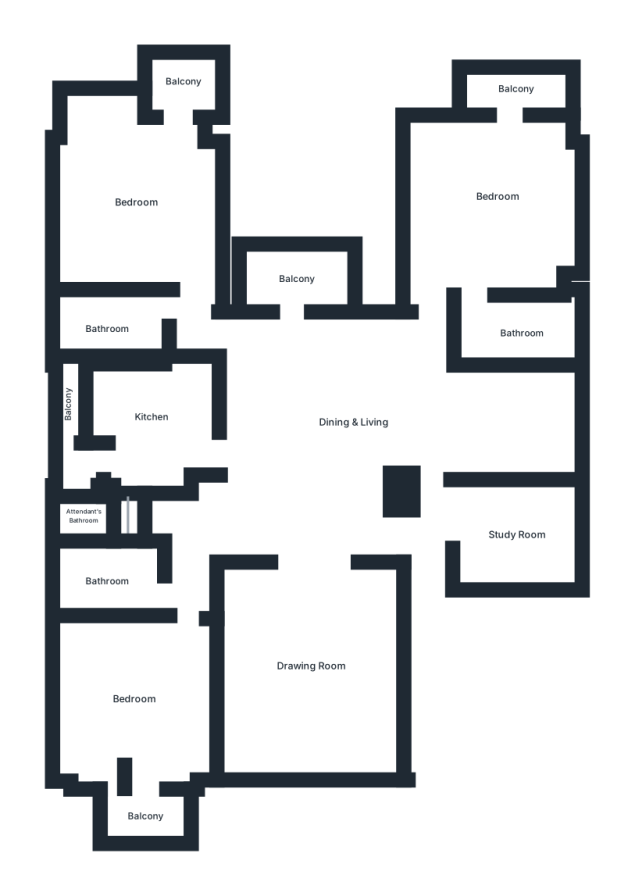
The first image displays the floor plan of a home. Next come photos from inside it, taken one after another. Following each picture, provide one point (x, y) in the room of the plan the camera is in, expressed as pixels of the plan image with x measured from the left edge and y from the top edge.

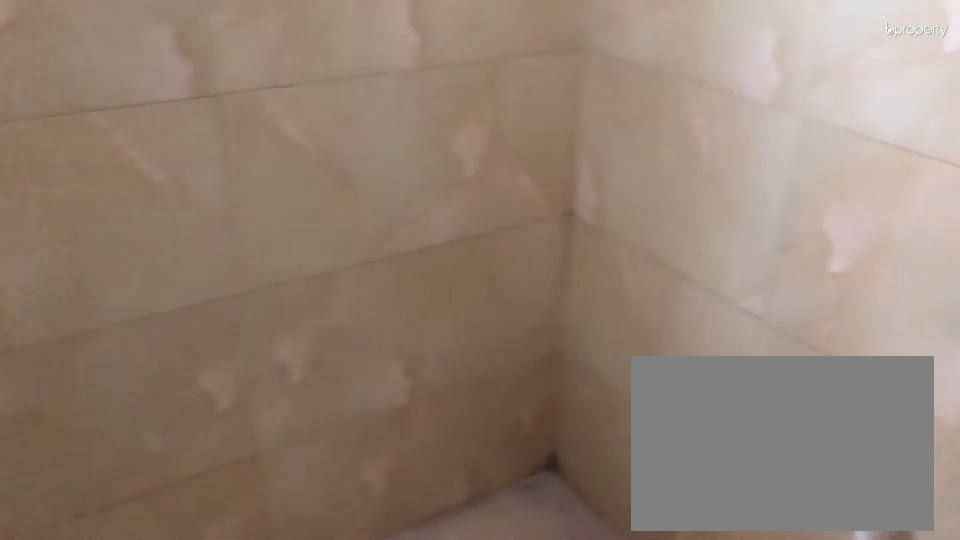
(110, 577)
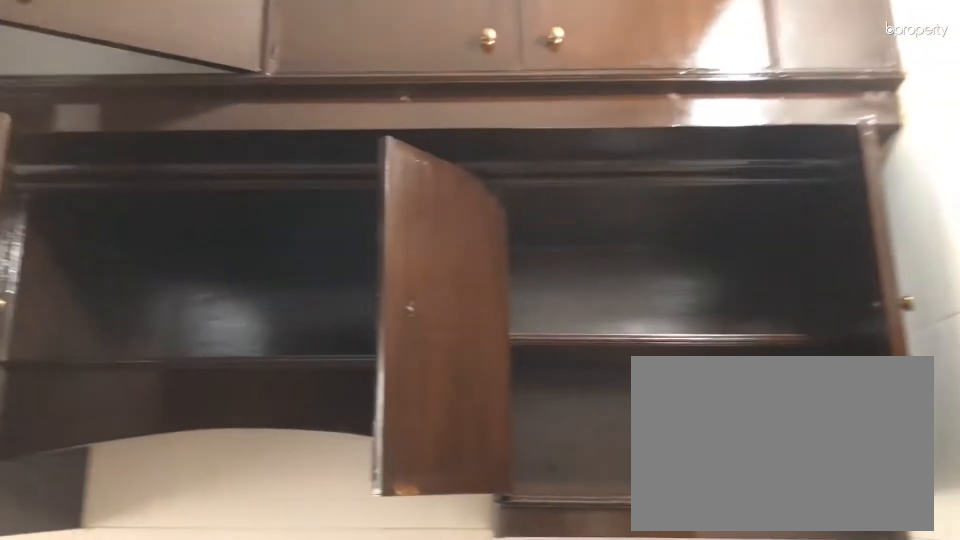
(153, 425)
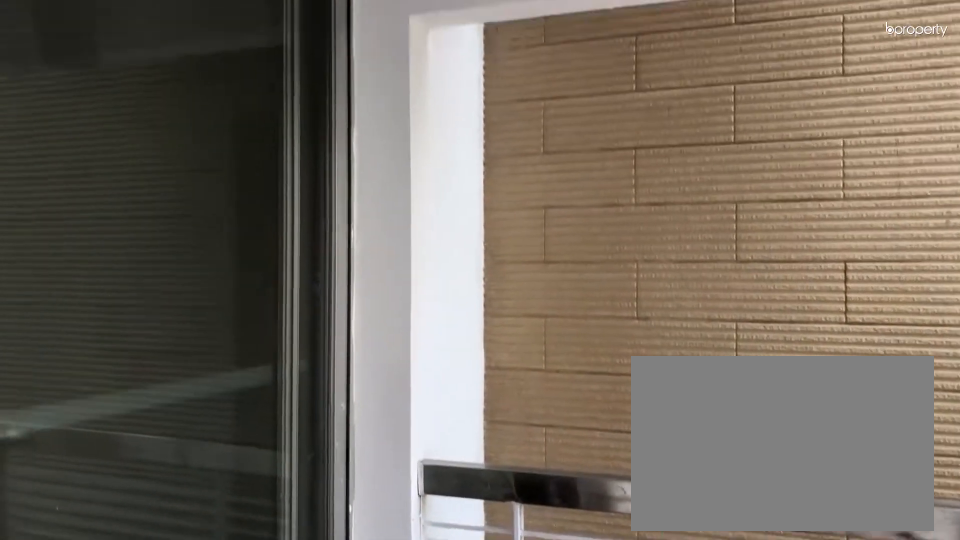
(288, 271)
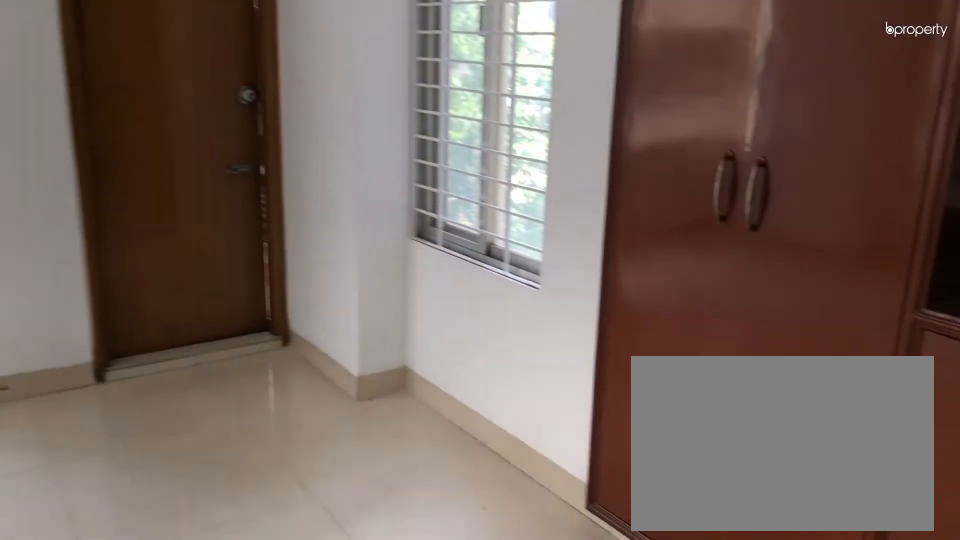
(133, 208)
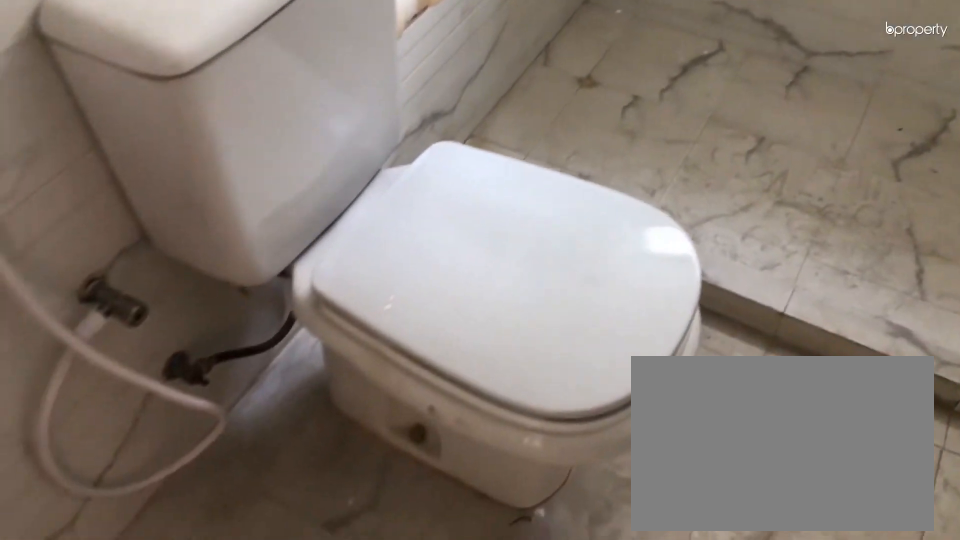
(112, 322)
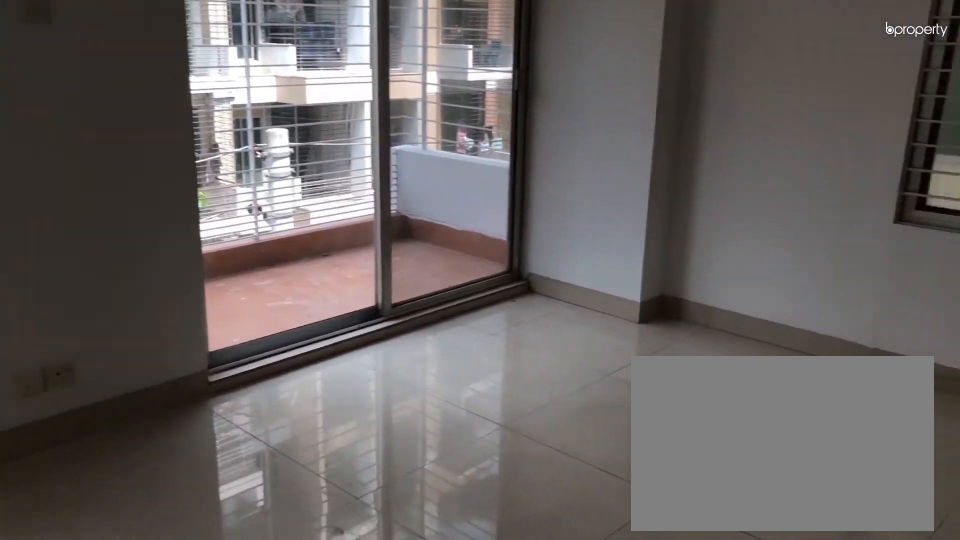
(487, 222)
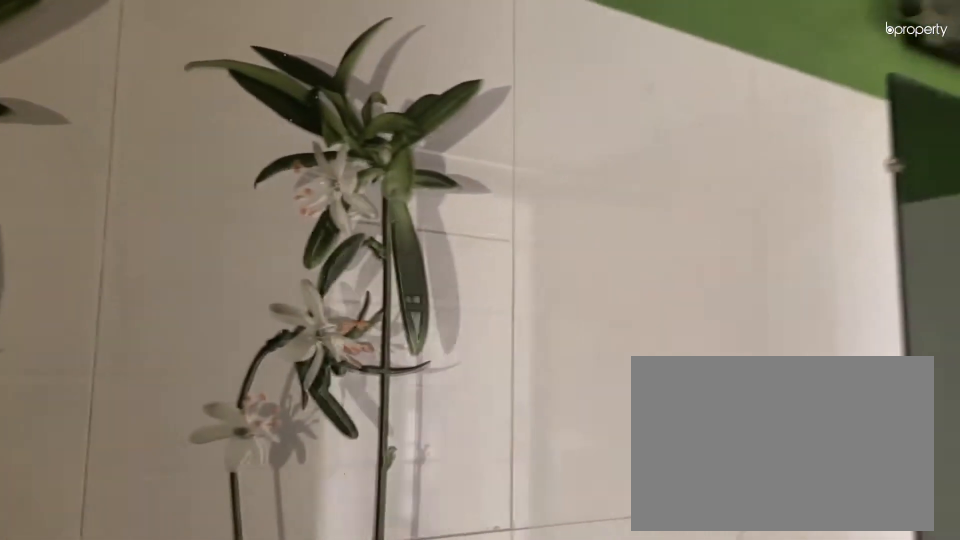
(516, 325)
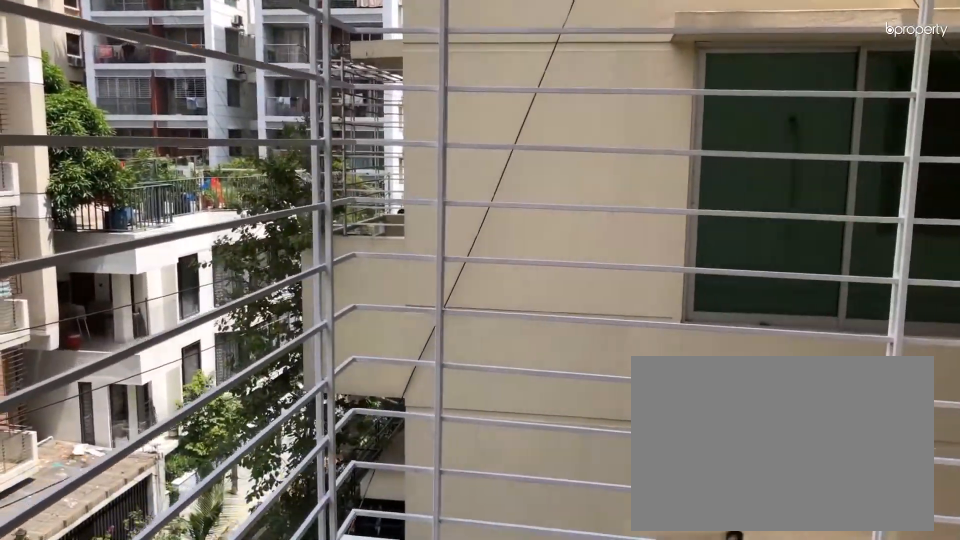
(509, 93)
